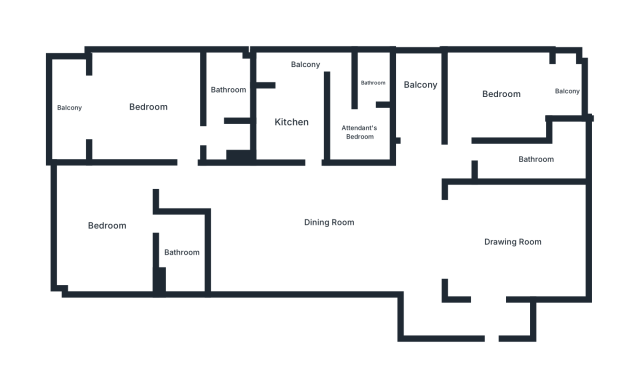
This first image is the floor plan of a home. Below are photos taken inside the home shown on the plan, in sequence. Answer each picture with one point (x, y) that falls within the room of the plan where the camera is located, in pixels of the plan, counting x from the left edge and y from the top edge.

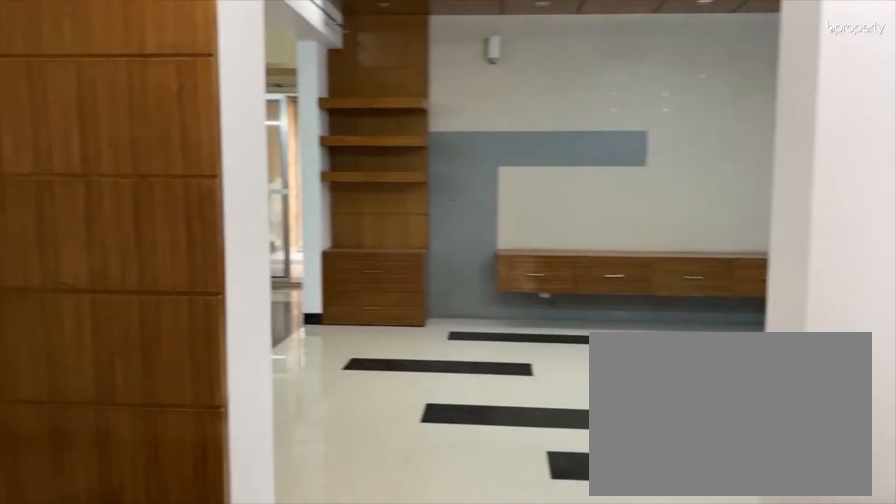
(492, 325)
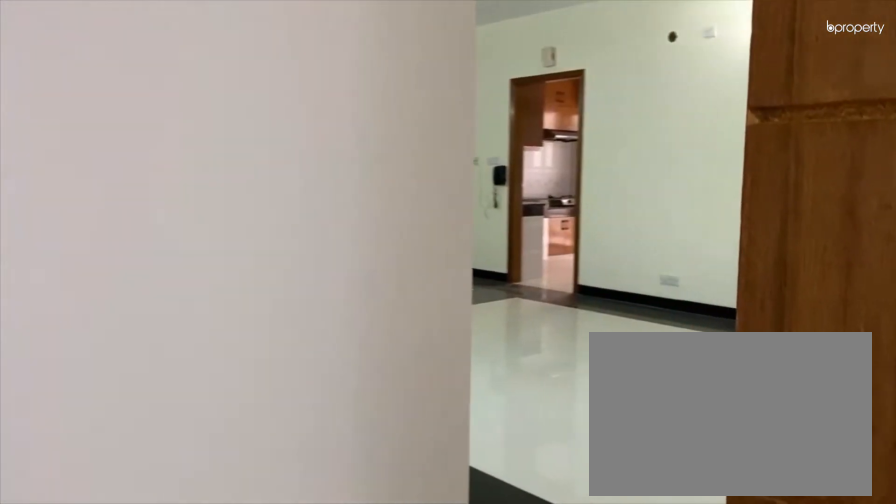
(423, 266)
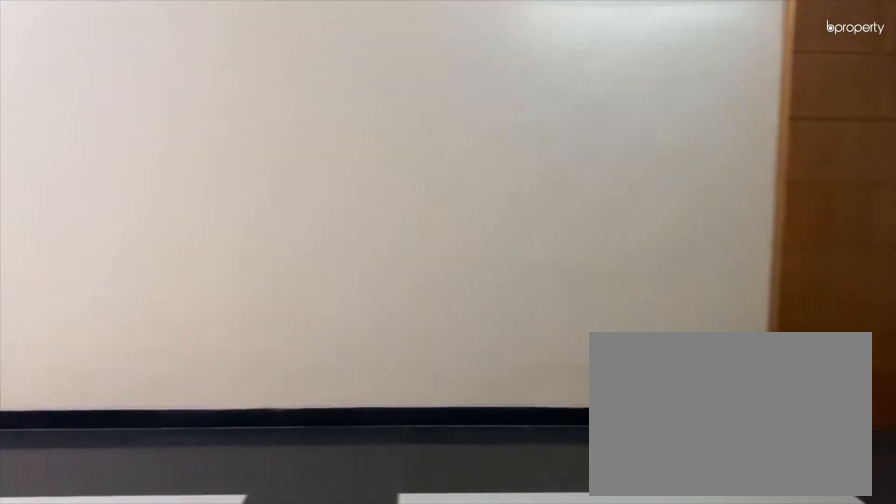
(326, 222)
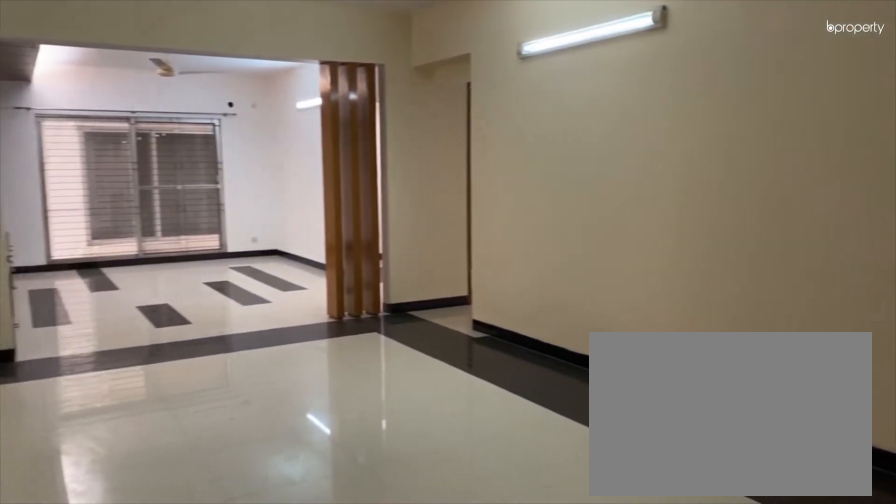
(326, 222)
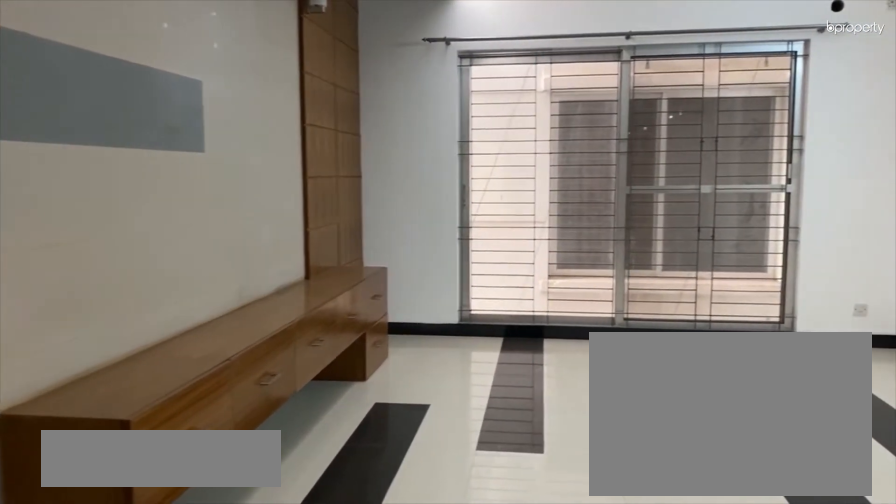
(522, 240)
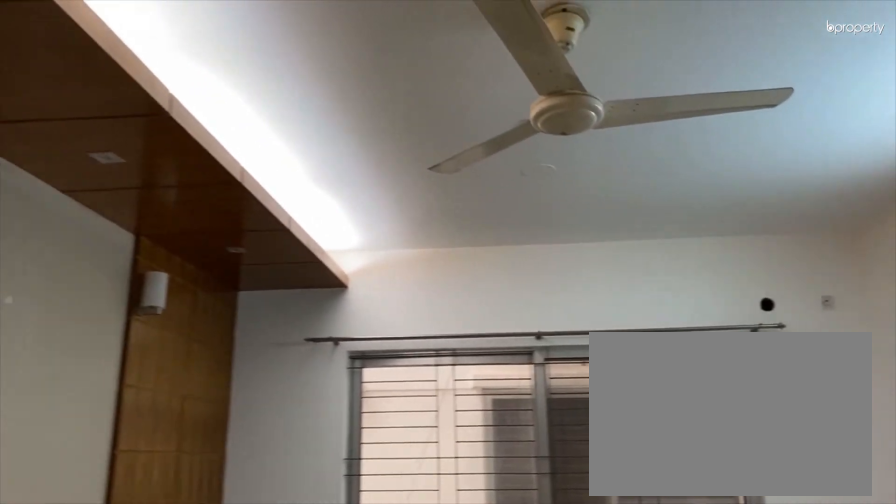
(517, 240)
